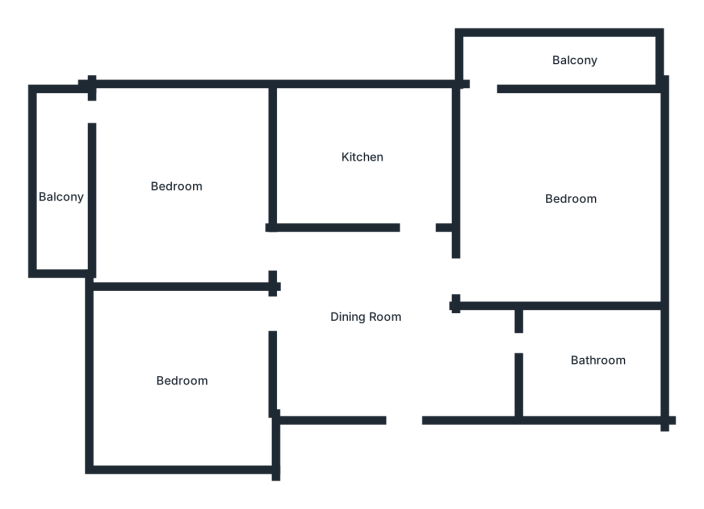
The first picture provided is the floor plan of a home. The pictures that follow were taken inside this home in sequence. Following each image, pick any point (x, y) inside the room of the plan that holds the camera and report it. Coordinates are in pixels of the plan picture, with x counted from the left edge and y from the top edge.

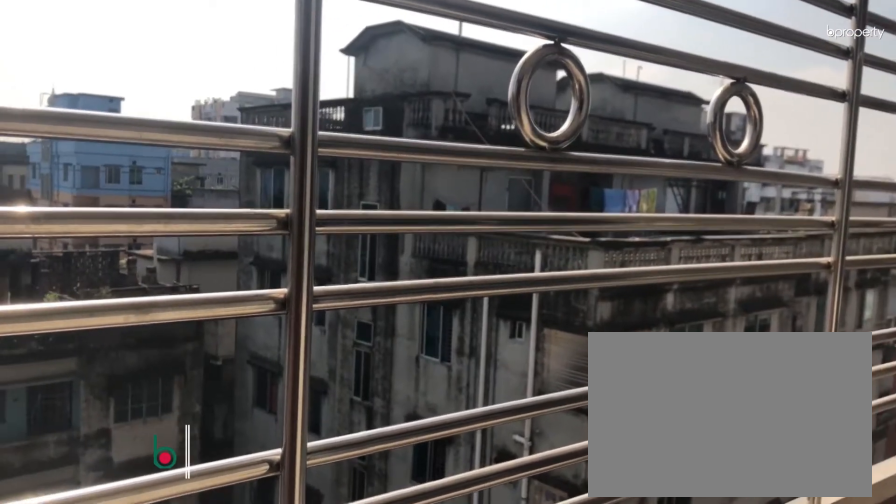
(569, 57)
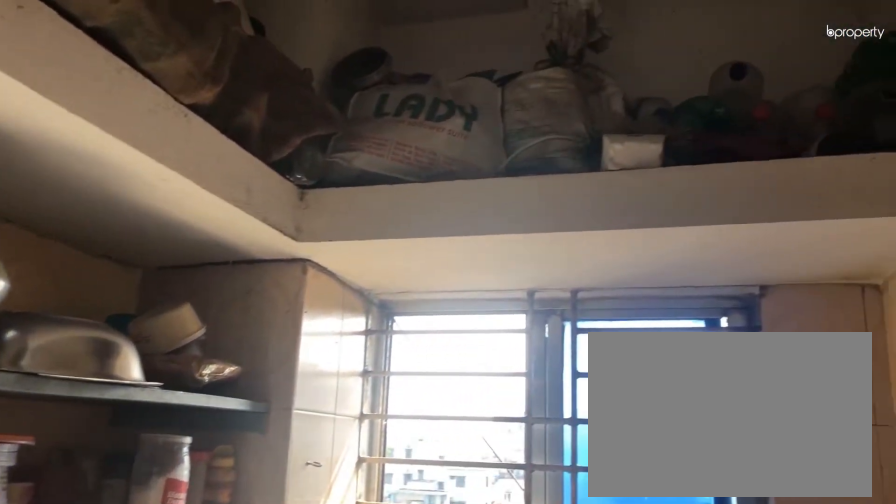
(351, 158)
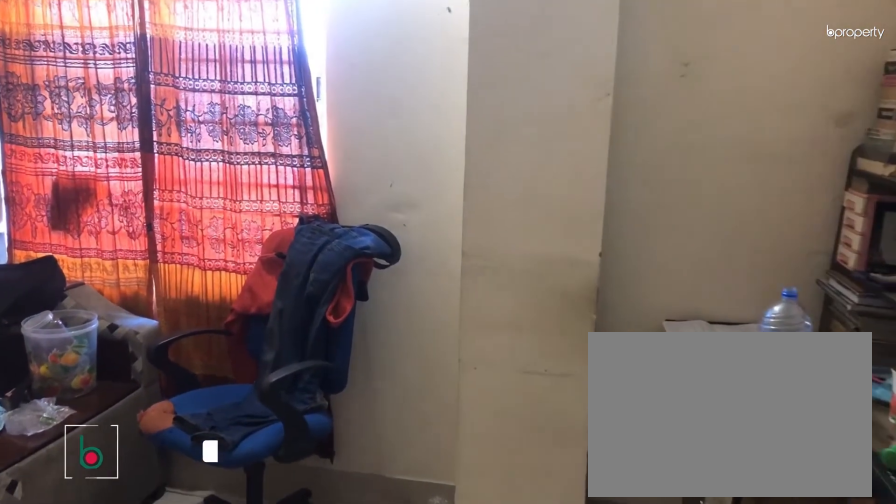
(181, 384)
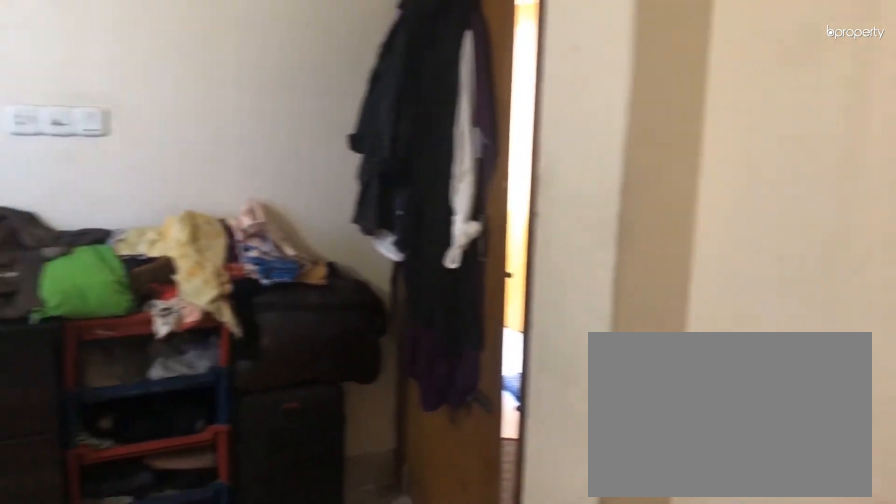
(181, 384)
